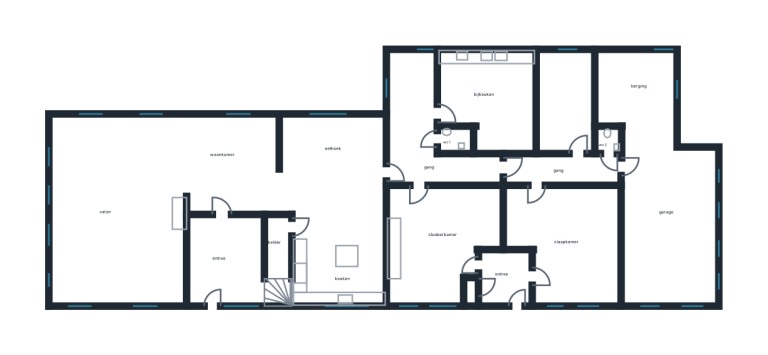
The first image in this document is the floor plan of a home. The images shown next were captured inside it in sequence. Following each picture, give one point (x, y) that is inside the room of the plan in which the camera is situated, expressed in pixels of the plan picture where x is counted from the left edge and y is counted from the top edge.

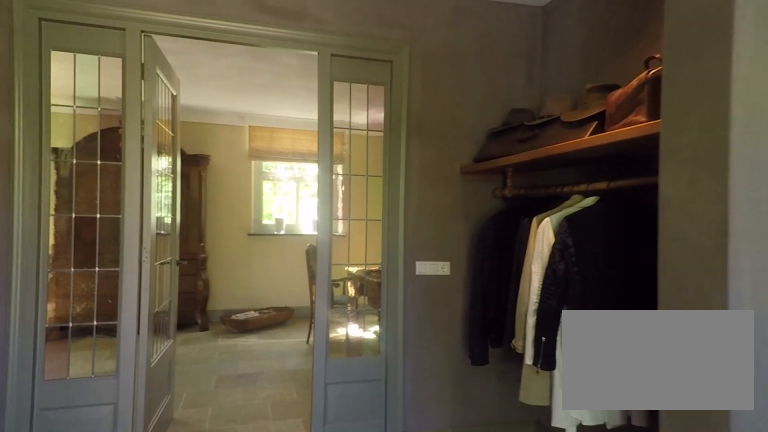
(227, 260)
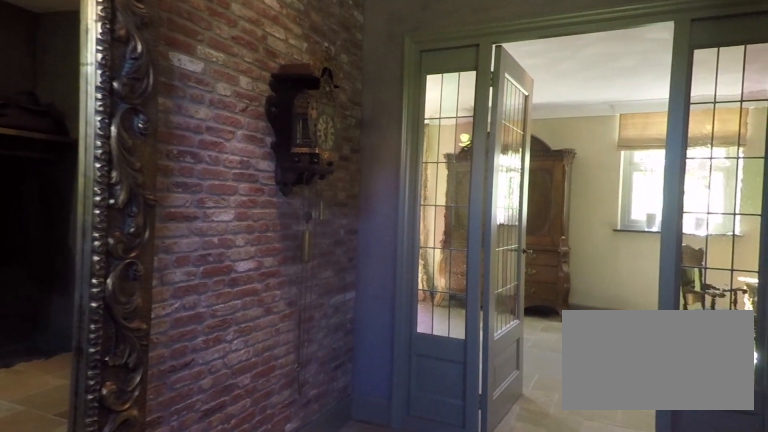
(227, 260)
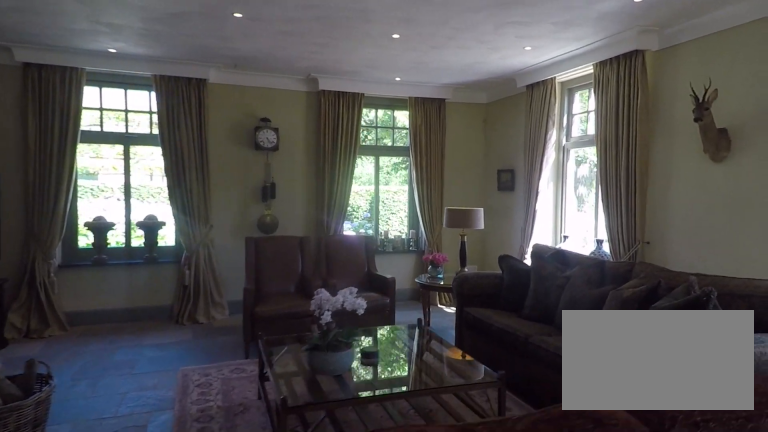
(152, 197)
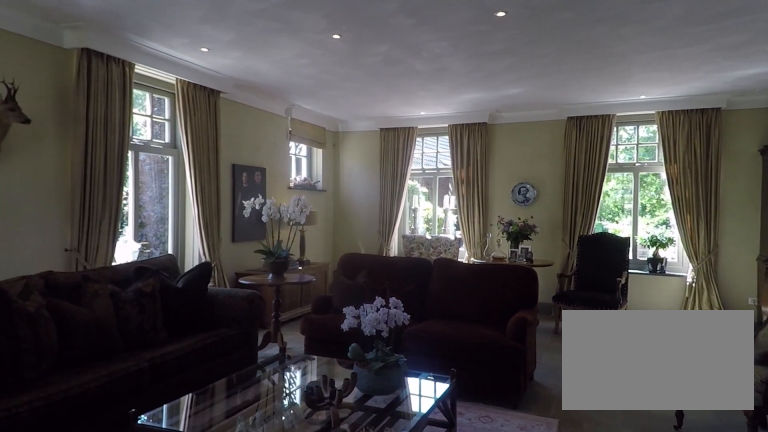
(152, 197)
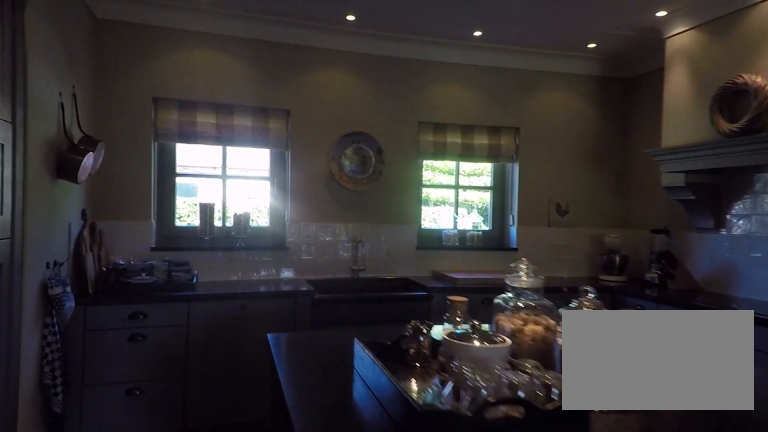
(336, 209)
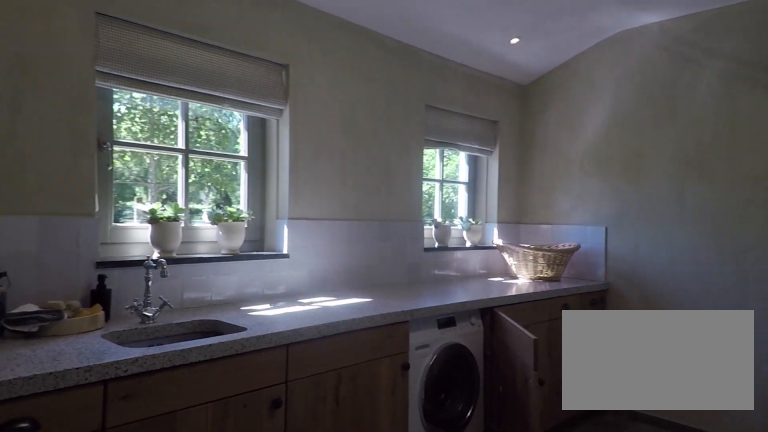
(489, 101)
